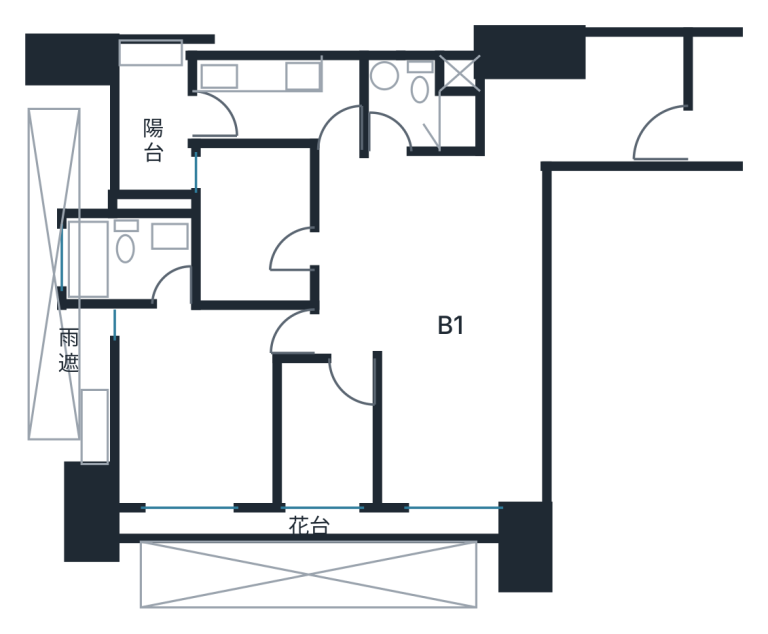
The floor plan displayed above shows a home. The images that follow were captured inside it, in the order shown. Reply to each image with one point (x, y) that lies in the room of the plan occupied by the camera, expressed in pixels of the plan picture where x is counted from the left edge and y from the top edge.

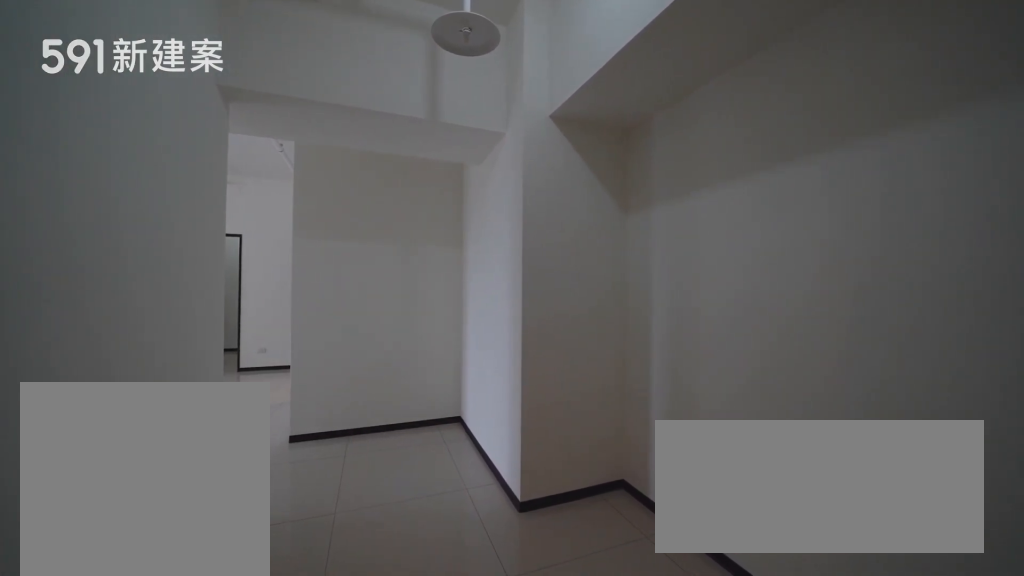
(593, 103)
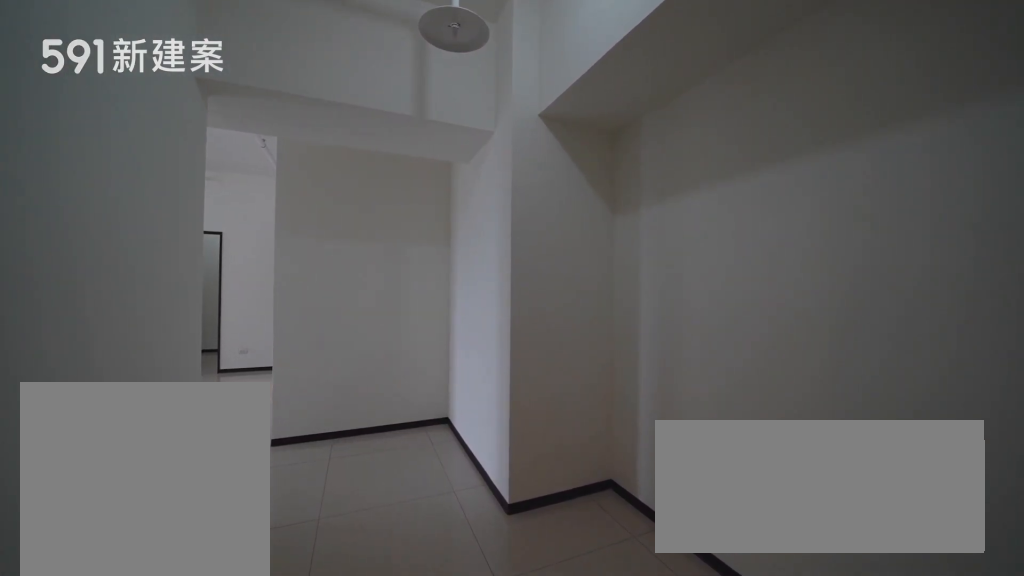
(593, 103)
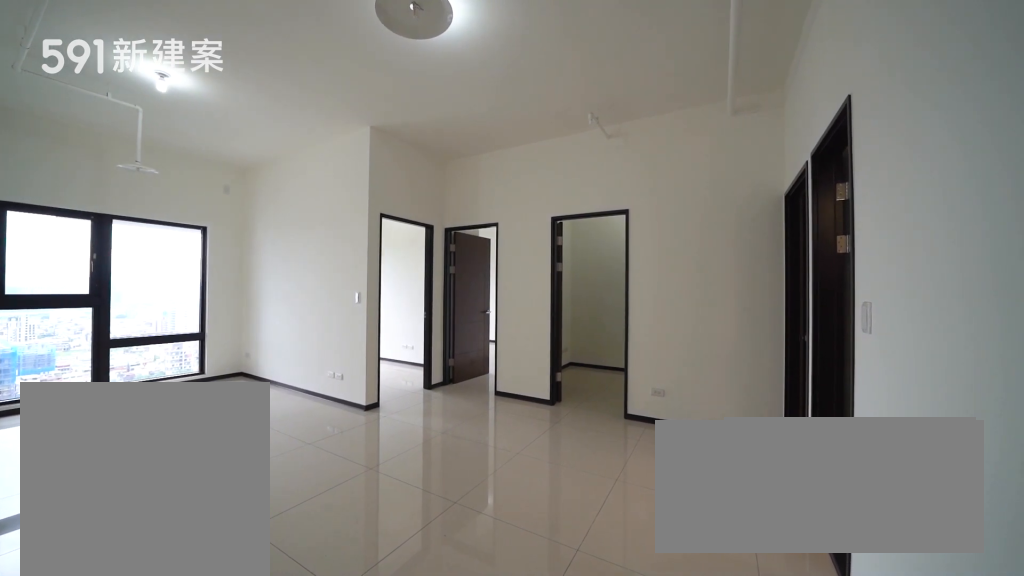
(429, 250)
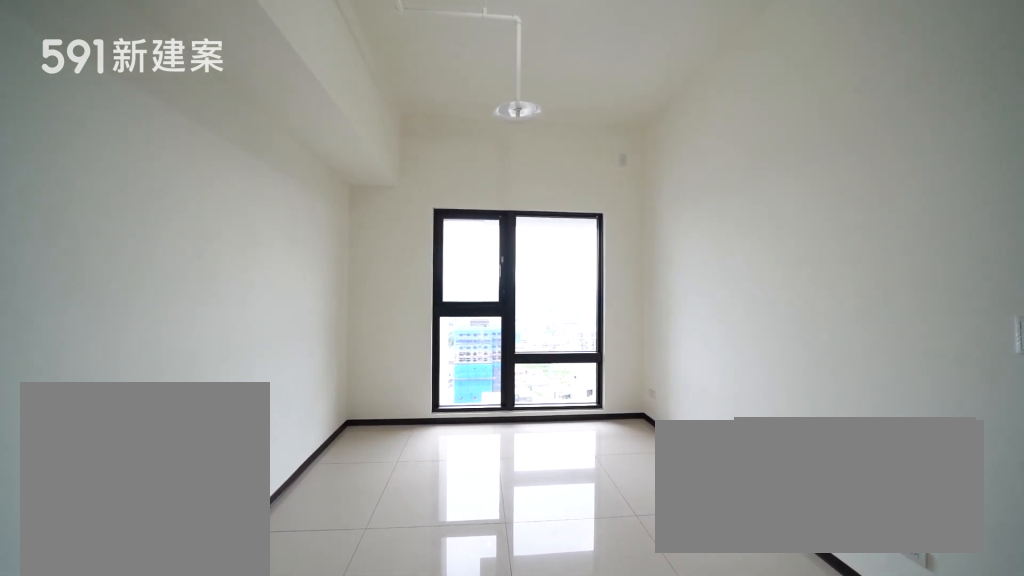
(461, 427)
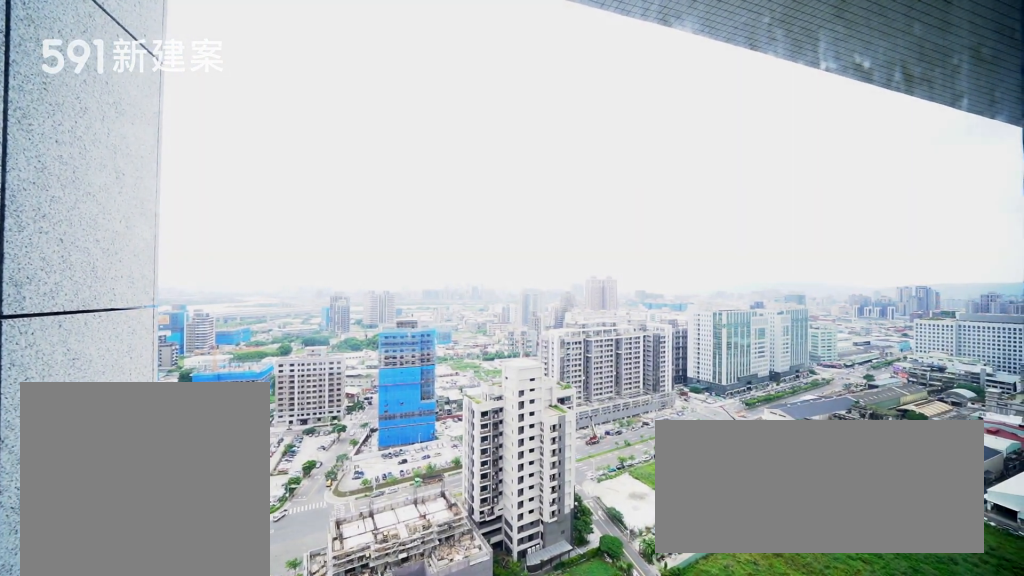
(461, 427)
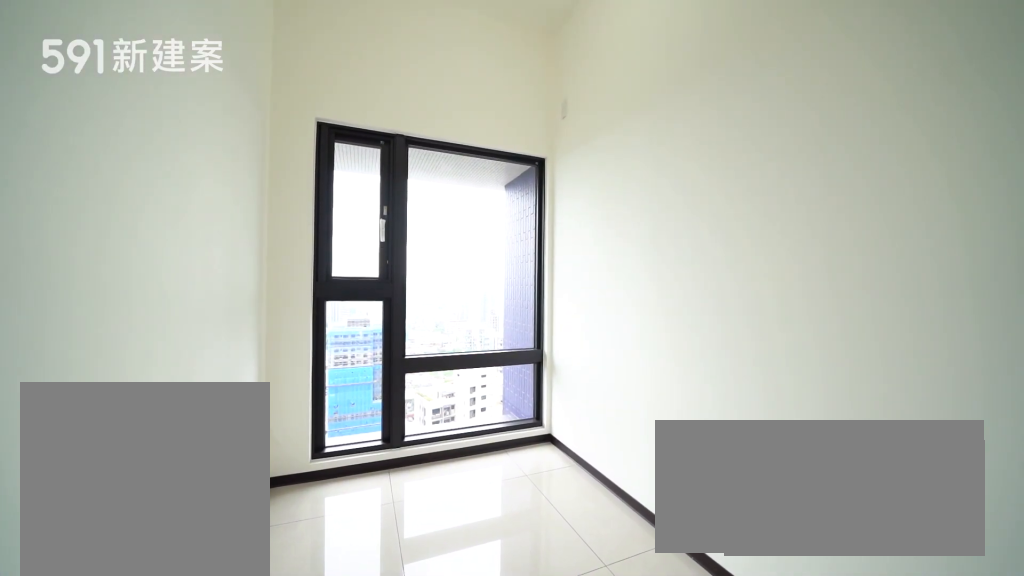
(325, 434)
